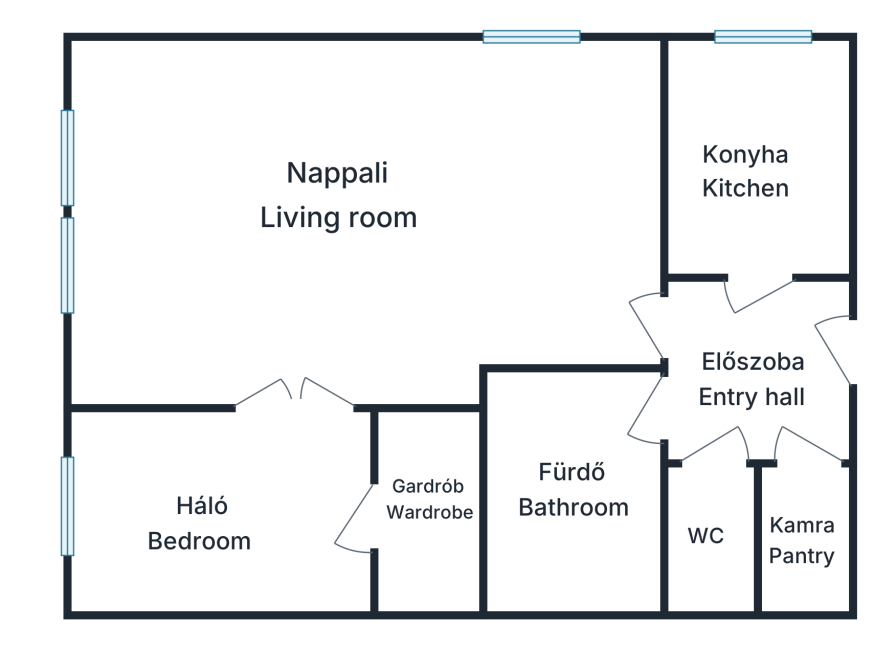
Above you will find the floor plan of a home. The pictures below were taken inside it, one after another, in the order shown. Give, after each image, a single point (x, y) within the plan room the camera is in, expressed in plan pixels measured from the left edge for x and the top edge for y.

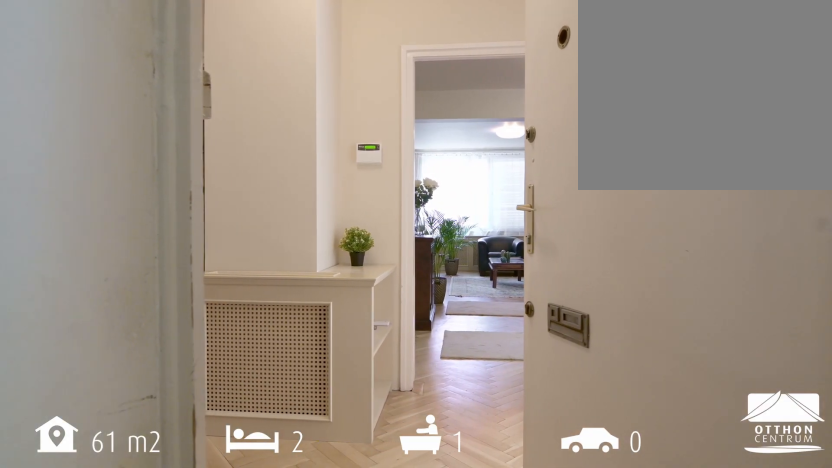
(755, 361)
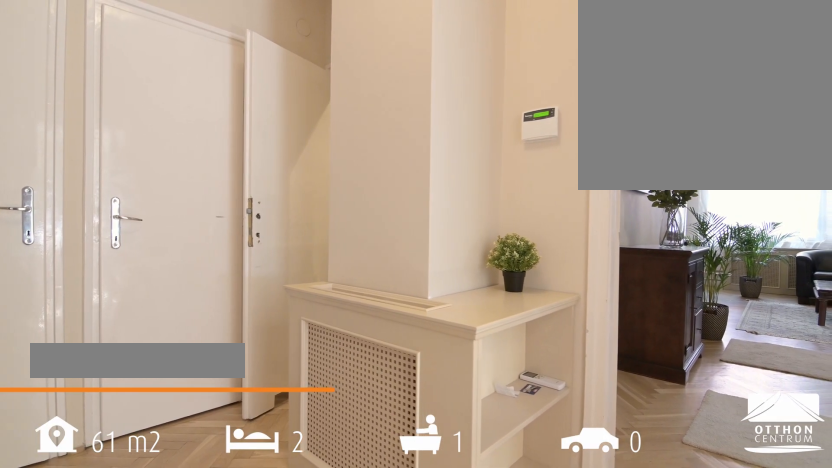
(754, 361)
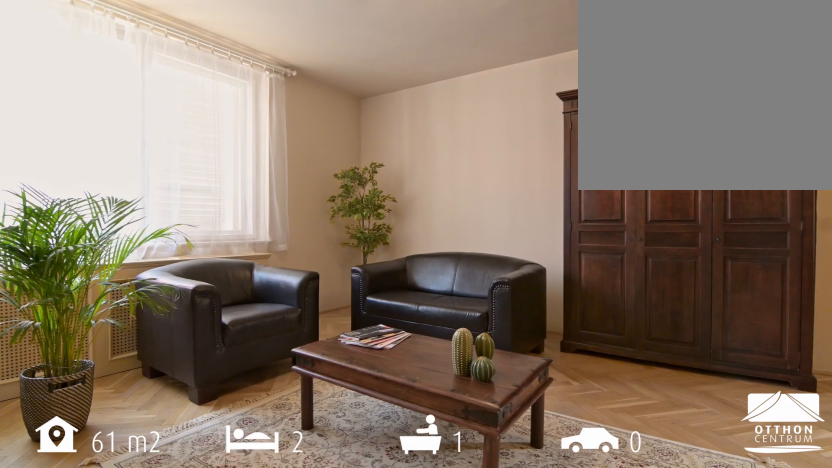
(372, 214)
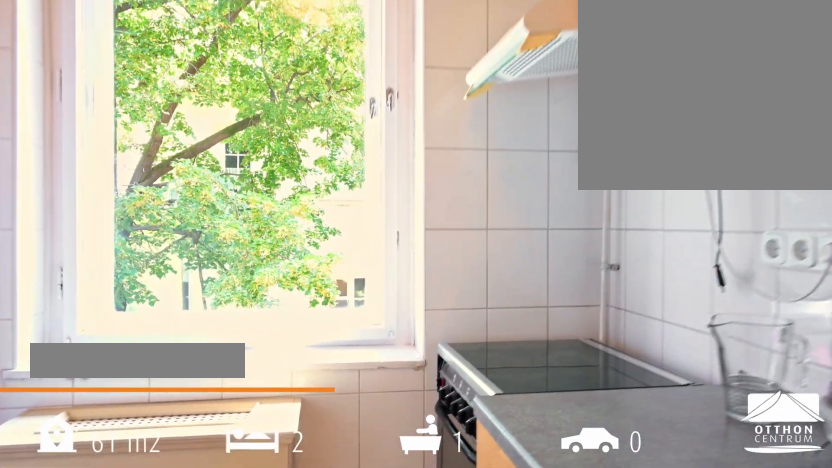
(750, 161)
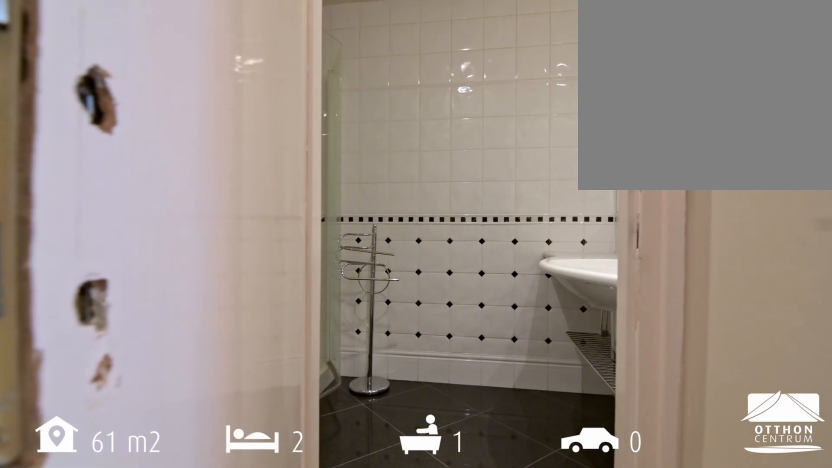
(568, 499)
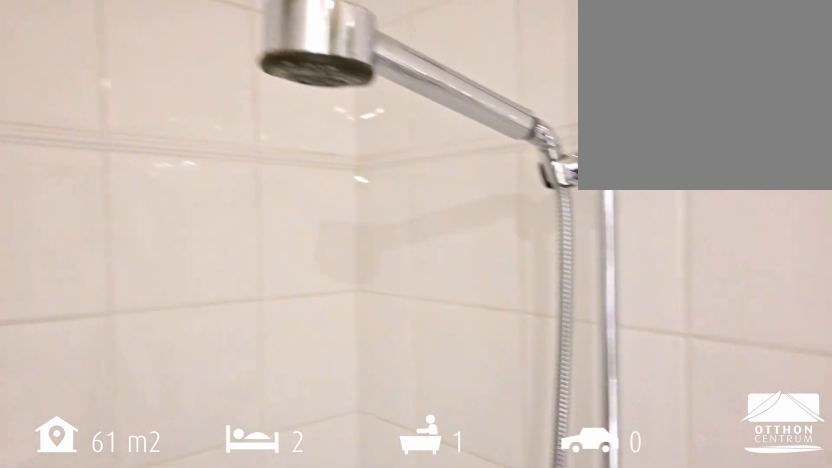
(568, 498)
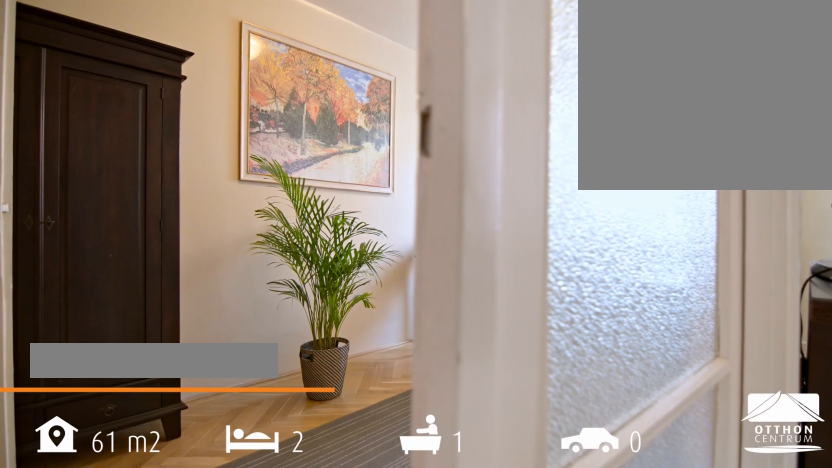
(248, 507)
